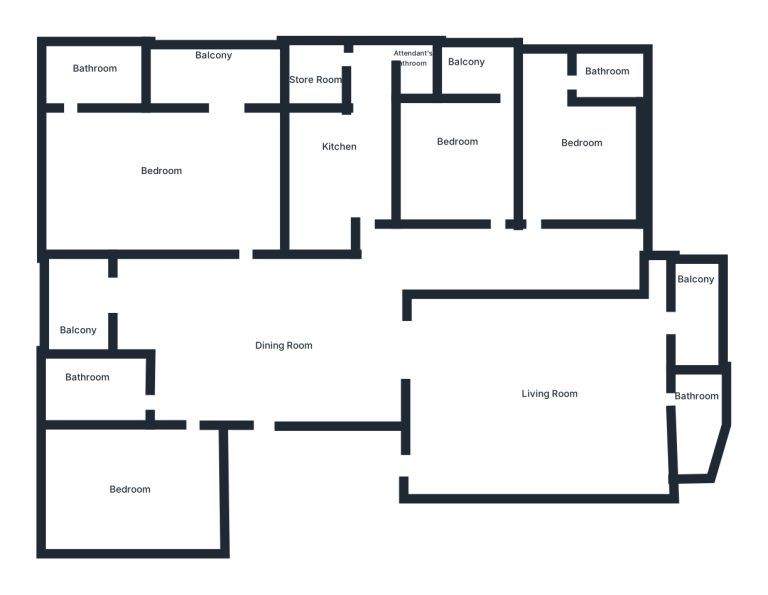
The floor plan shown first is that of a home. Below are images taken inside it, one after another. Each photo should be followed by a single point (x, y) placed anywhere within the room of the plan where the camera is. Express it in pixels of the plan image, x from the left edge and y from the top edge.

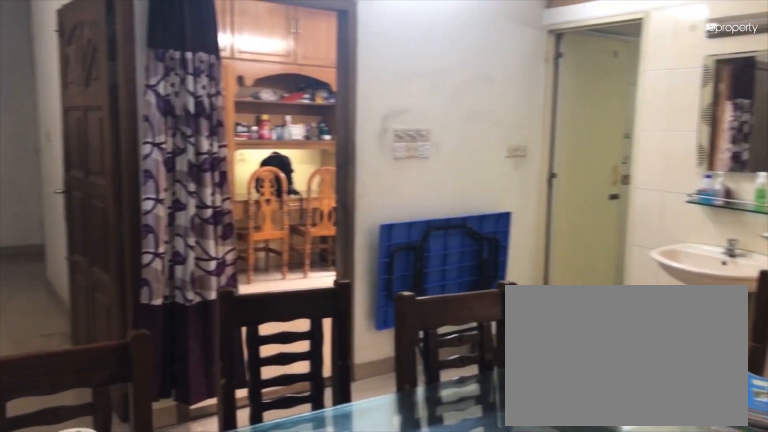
(281, 336)
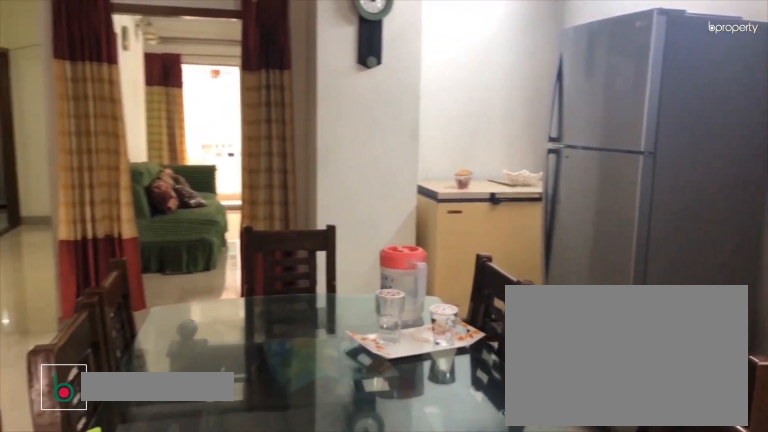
(281, 336)
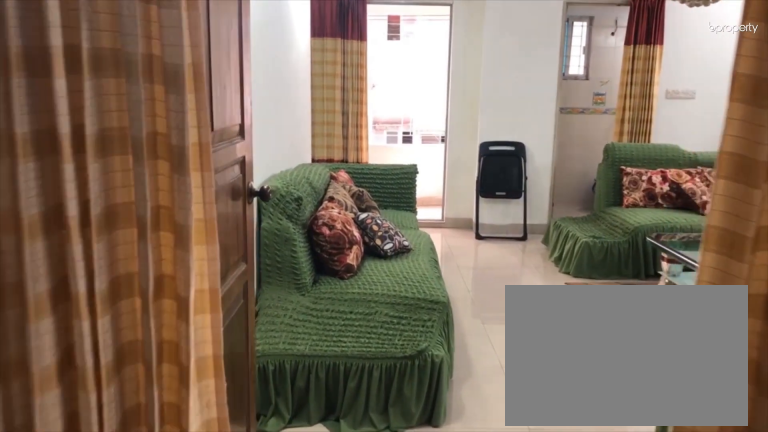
(459, 353)
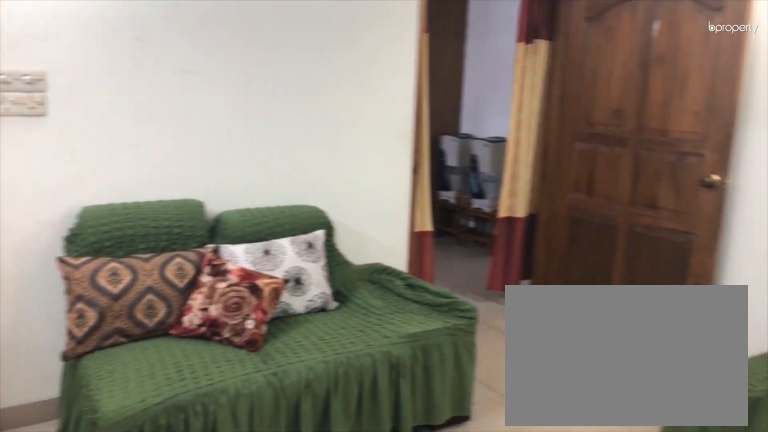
(548, 396)
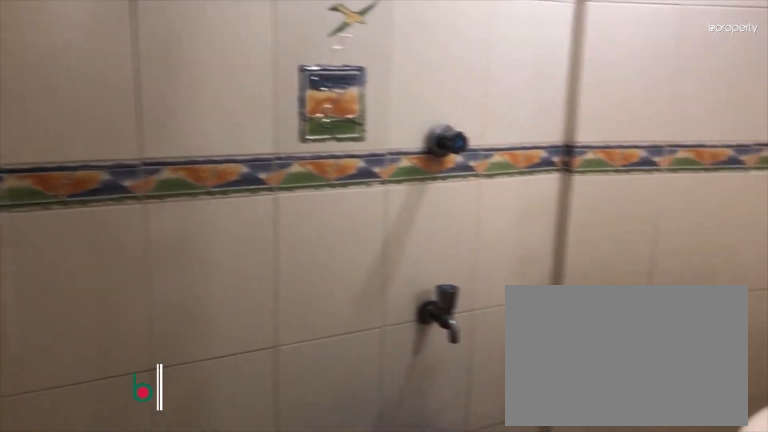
(691, 422)
